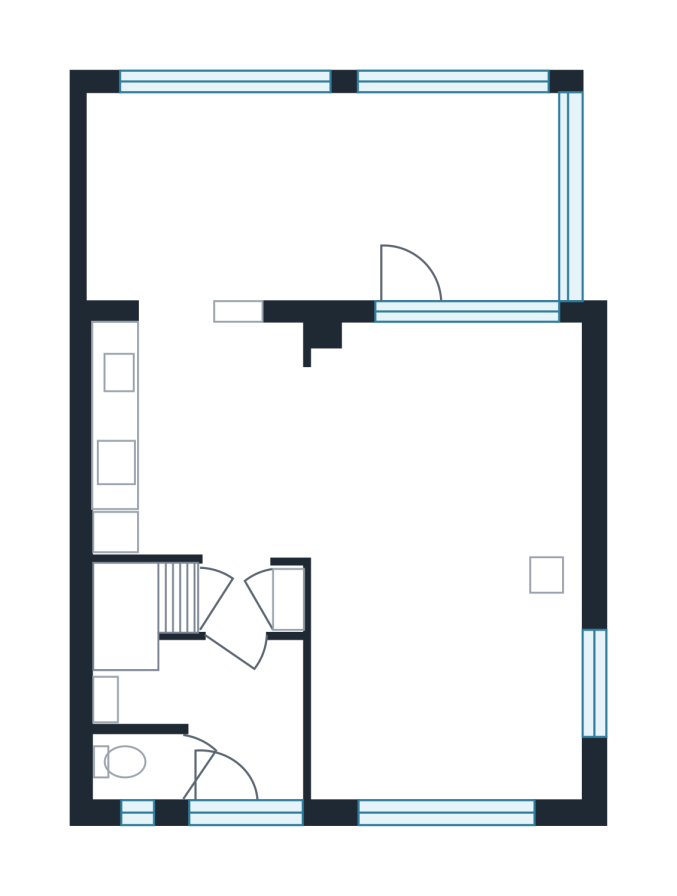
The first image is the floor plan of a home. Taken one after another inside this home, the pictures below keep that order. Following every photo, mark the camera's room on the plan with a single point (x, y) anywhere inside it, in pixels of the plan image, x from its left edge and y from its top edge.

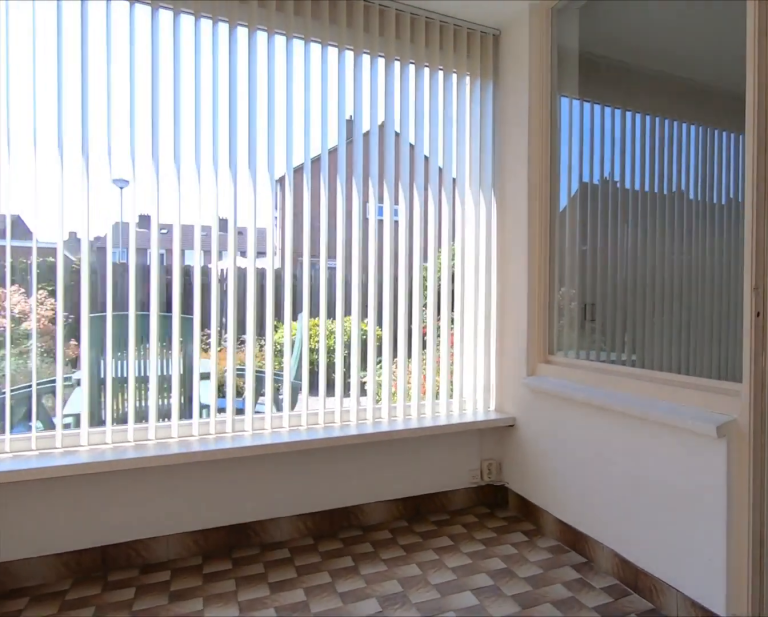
(321, 197)
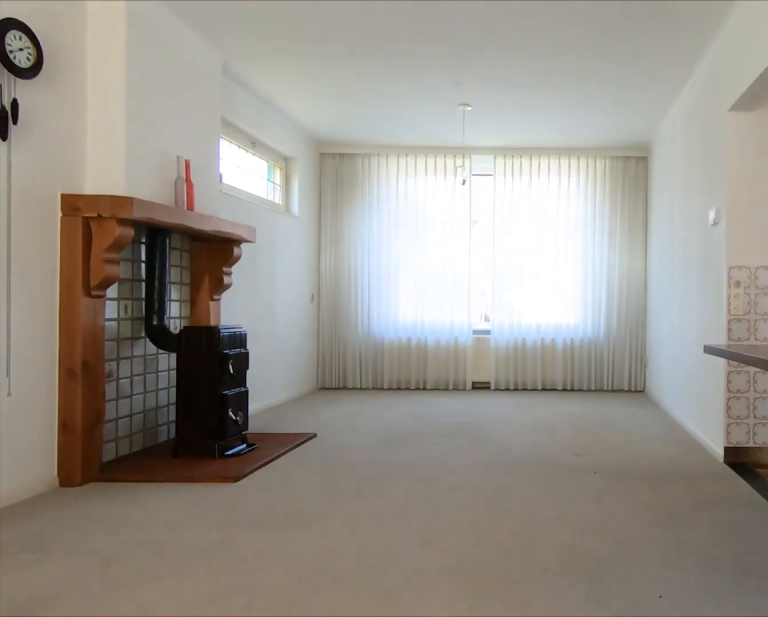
(443, 561)
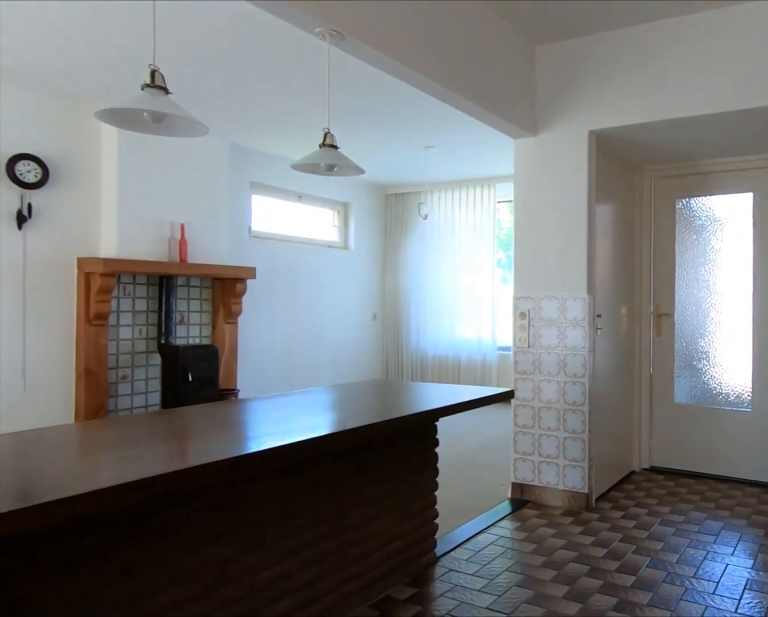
(221, 455)
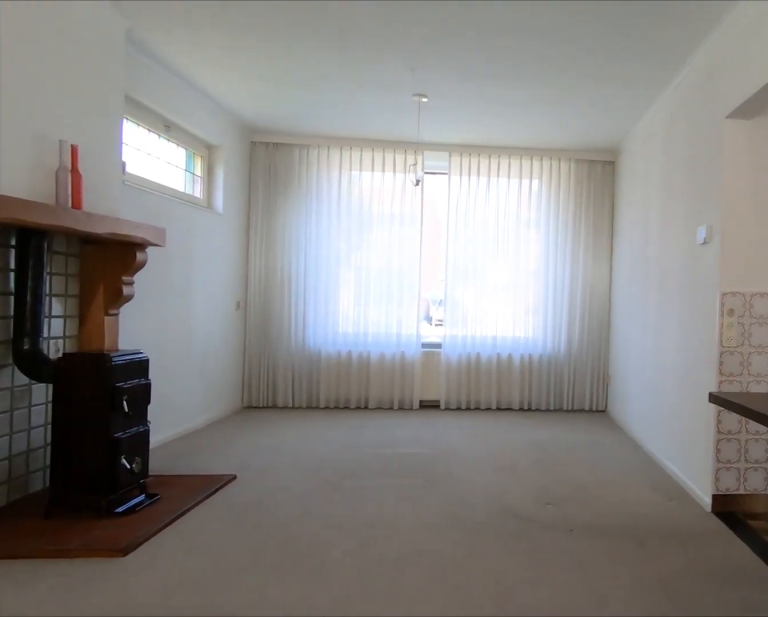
(443, 561)
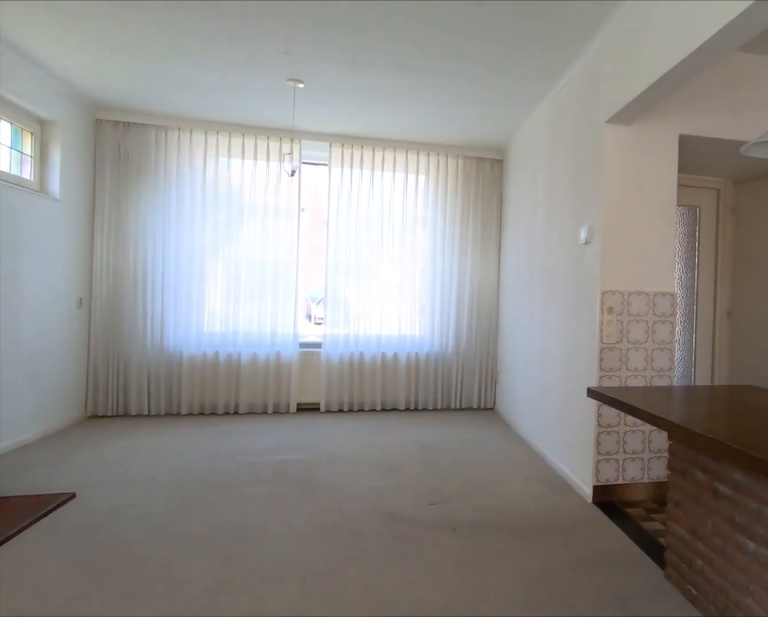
(443, 561)
